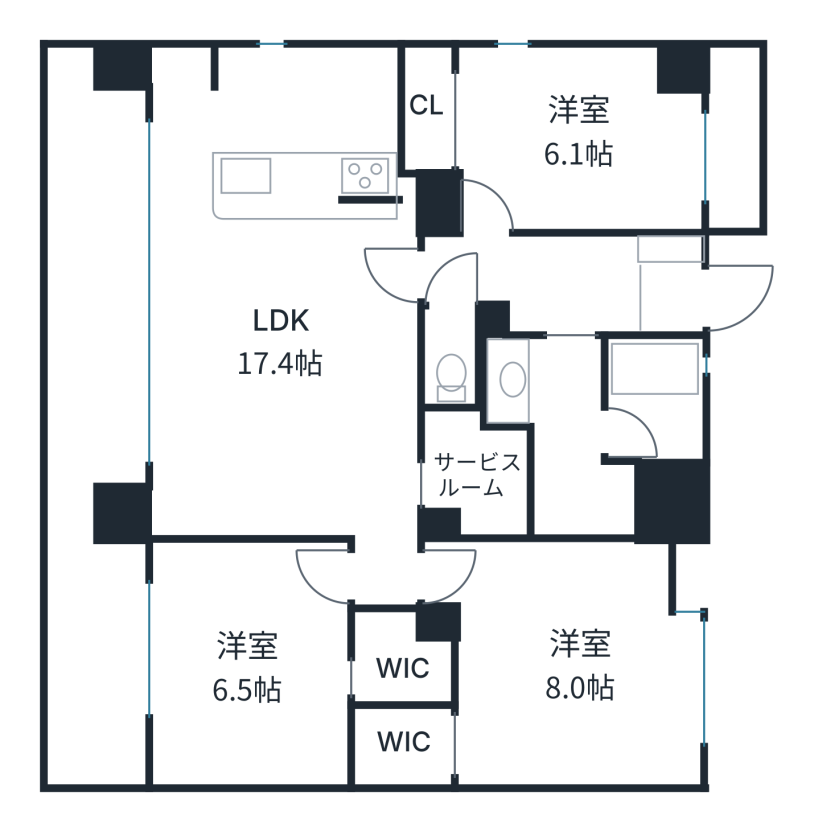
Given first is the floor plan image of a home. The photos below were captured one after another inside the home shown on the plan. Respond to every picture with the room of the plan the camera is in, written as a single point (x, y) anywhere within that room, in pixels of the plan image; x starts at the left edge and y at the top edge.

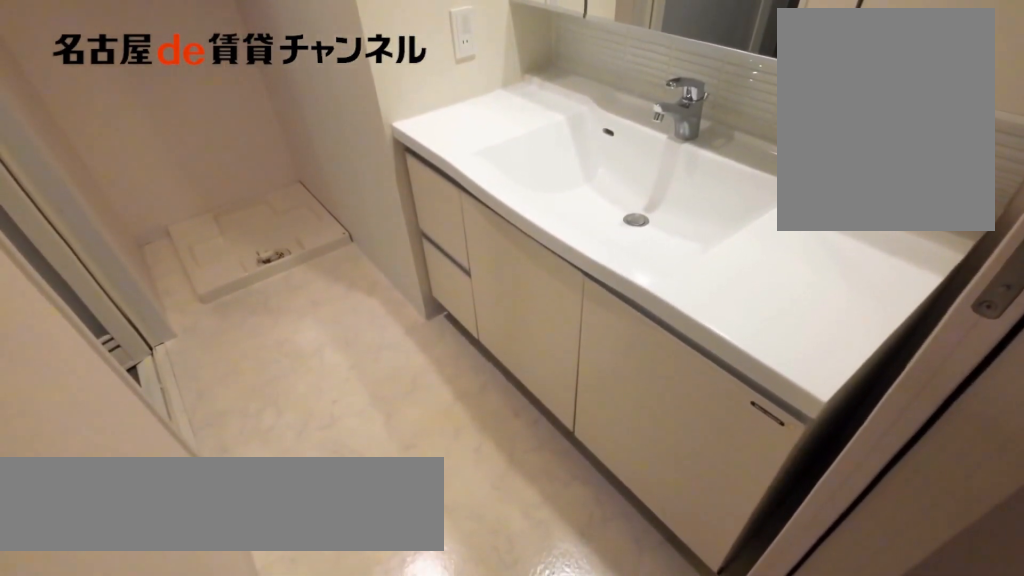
(562, 432)
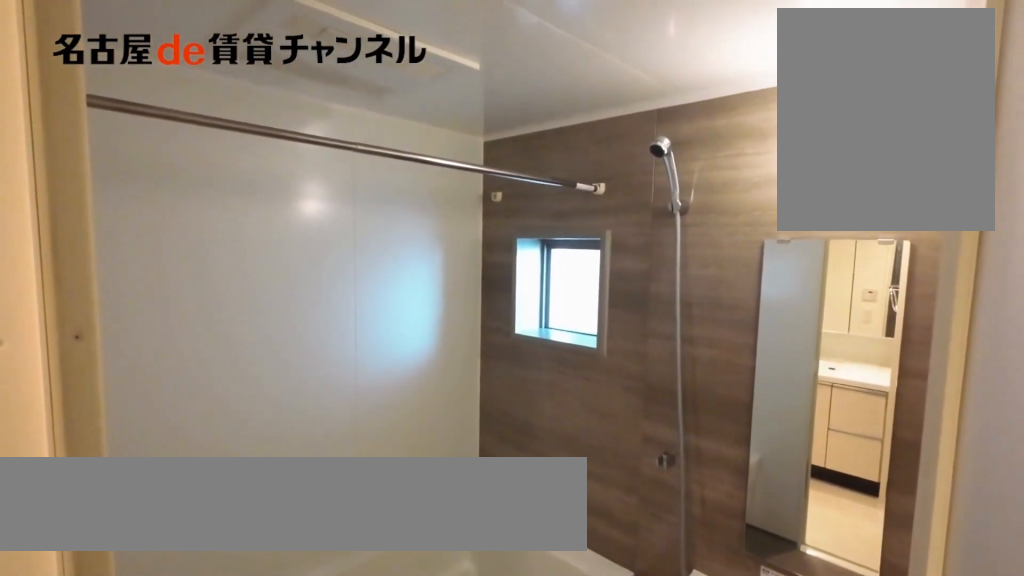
(651, 398)
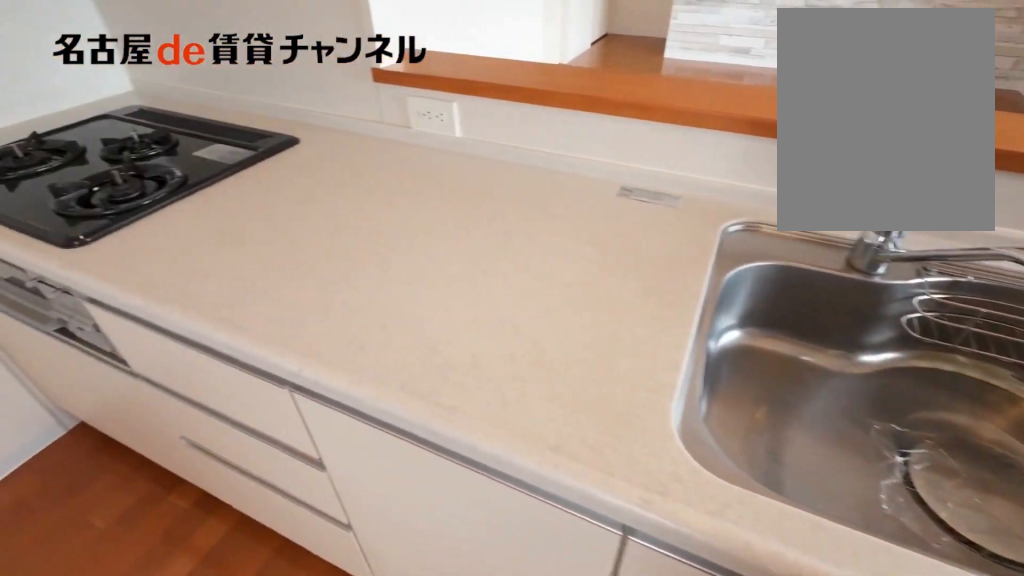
(280, 291)
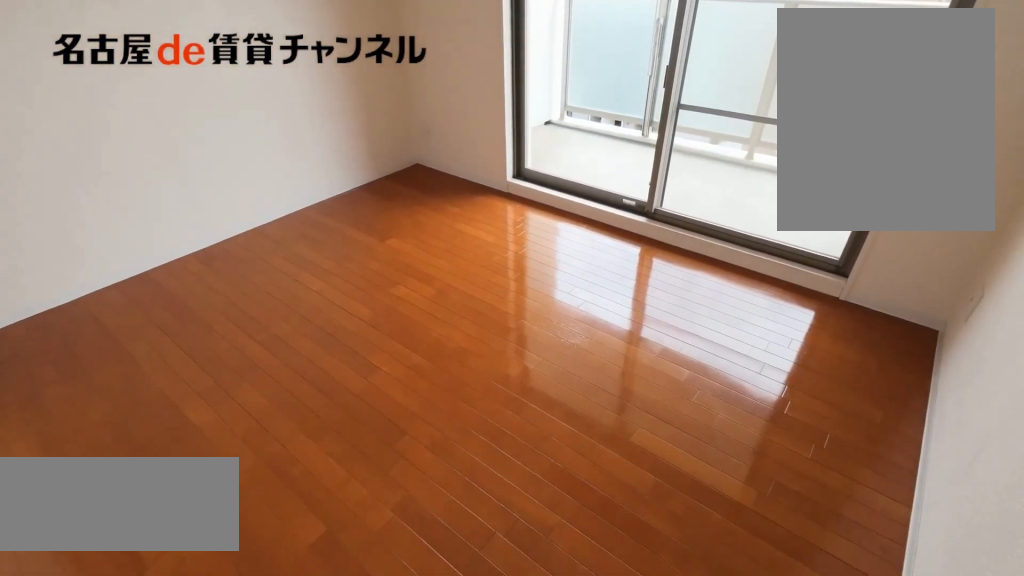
(277, 676)
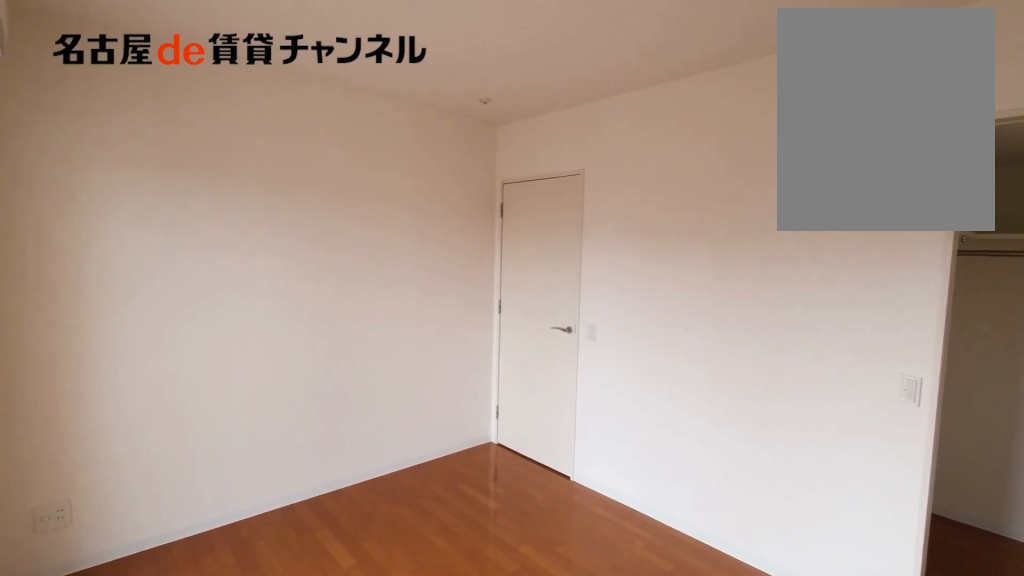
(276, 676)
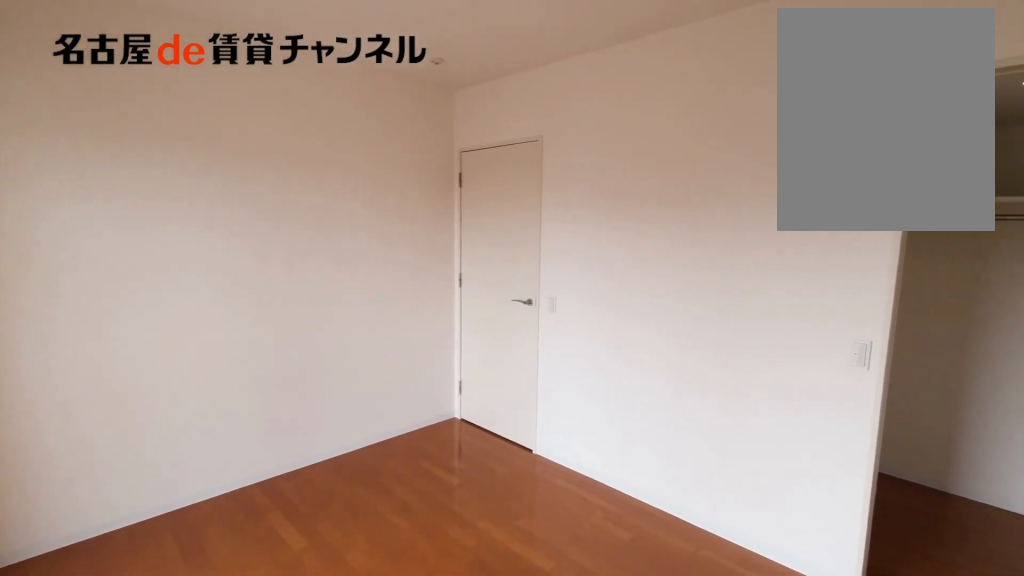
(276, 676)
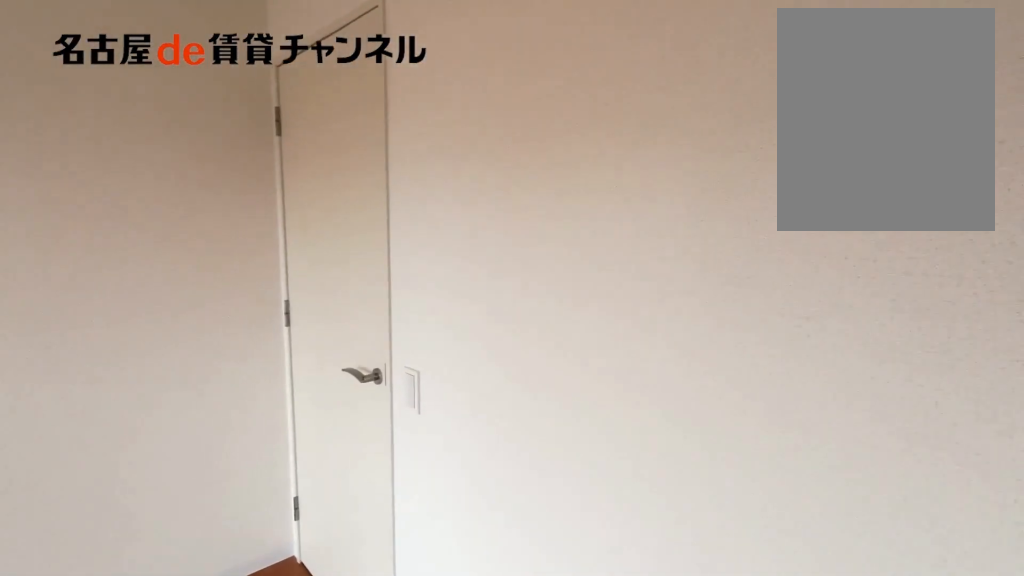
(276, 676)
